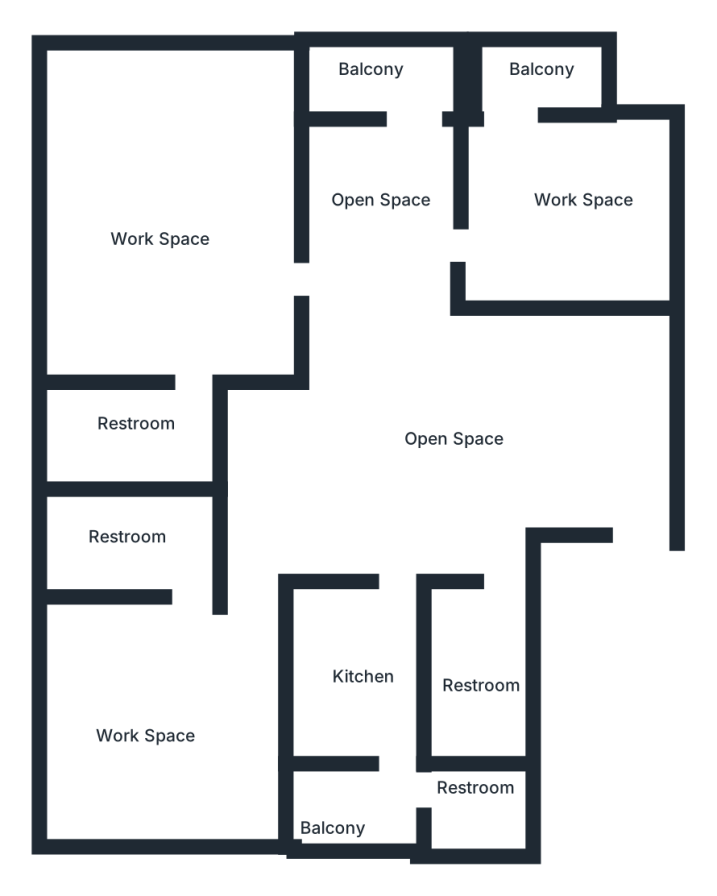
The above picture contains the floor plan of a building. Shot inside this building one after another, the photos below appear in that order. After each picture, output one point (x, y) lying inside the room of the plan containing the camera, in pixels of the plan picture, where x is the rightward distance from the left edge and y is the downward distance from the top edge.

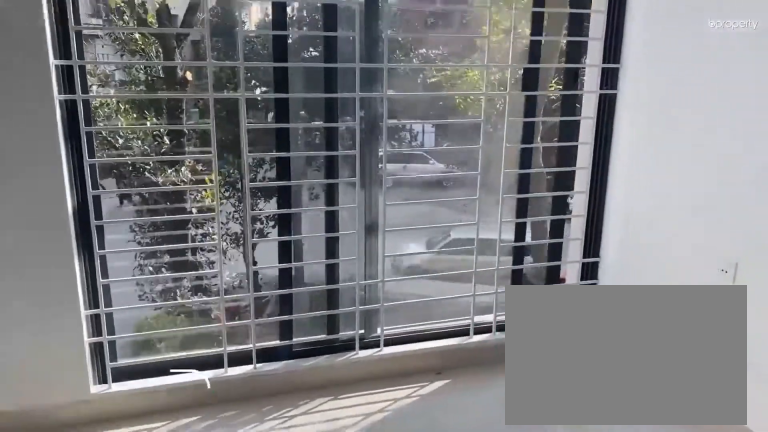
(176, 200)
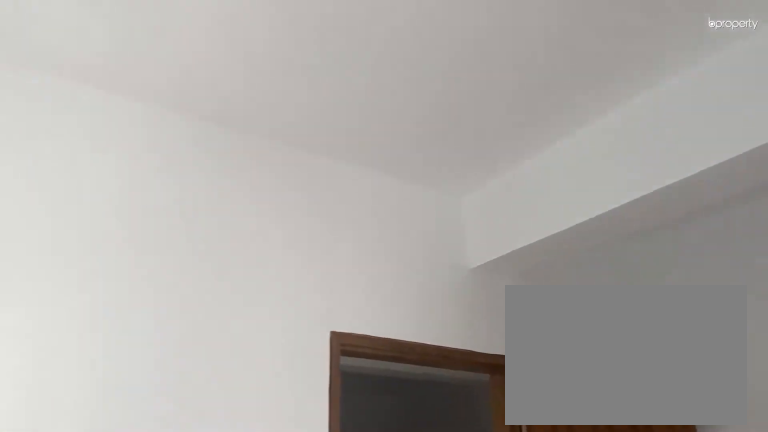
(176, 200)
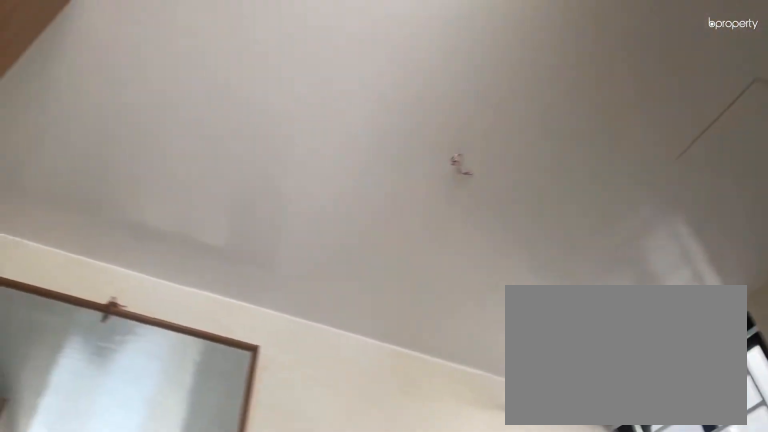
(143, 433)
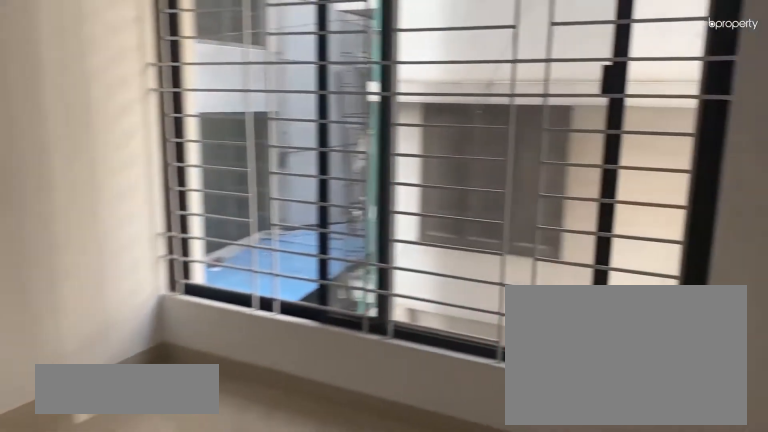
(169, 699)
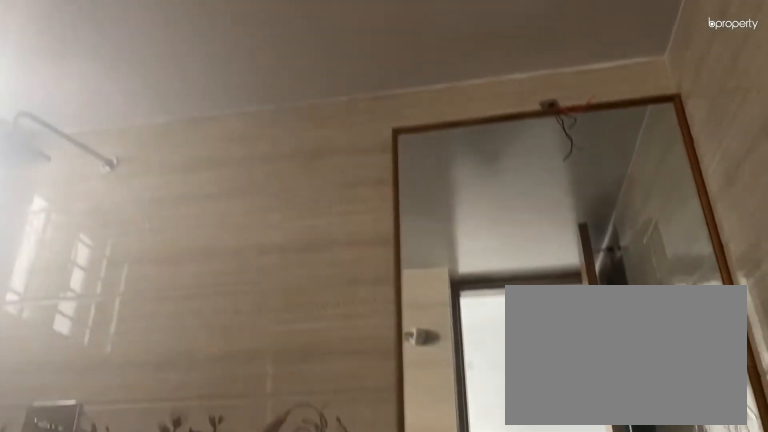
(138, 544)
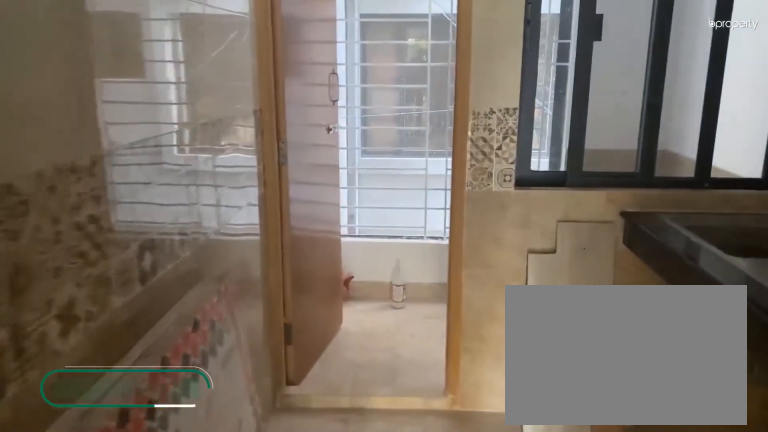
(366, 674)
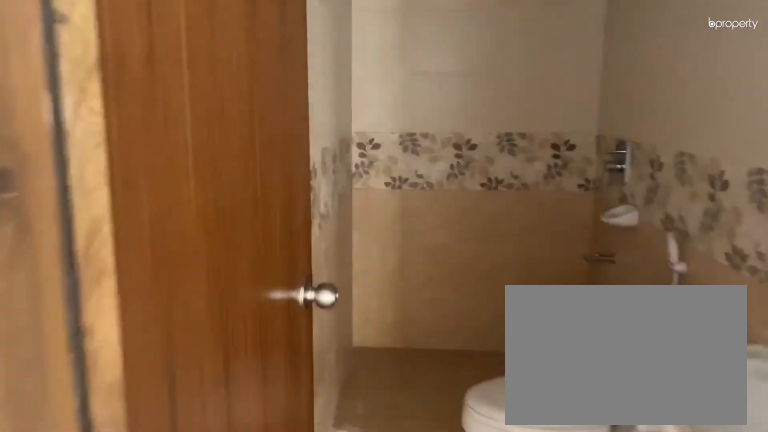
(483, 692)
